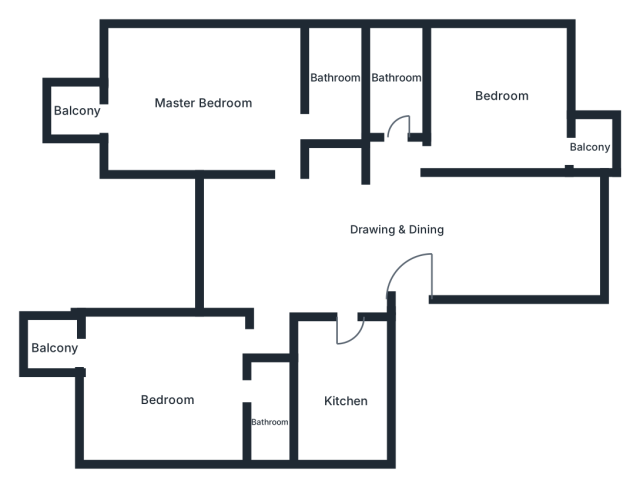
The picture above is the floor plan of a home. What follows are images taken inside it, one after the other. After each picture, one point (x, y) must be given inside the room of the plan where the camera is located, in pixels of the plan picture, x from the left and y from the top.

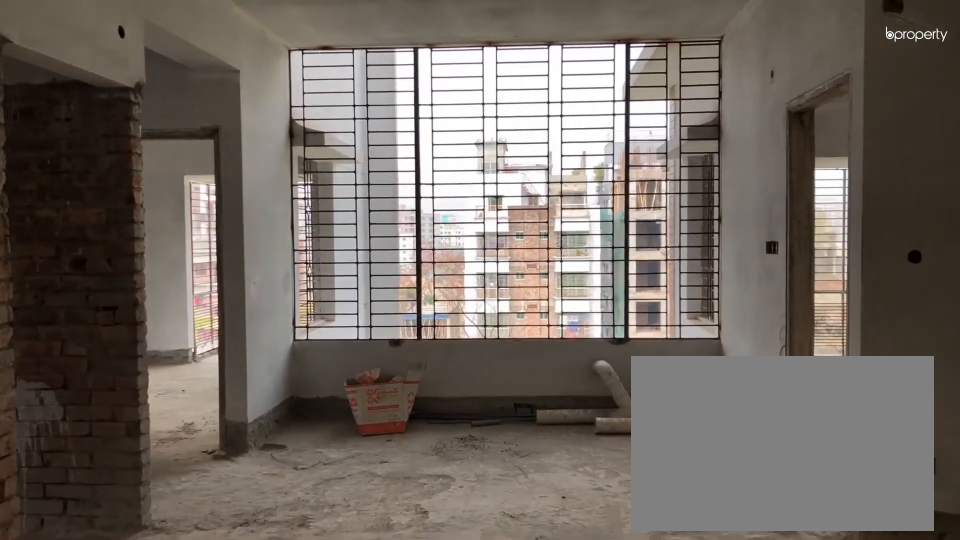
(290, 242)
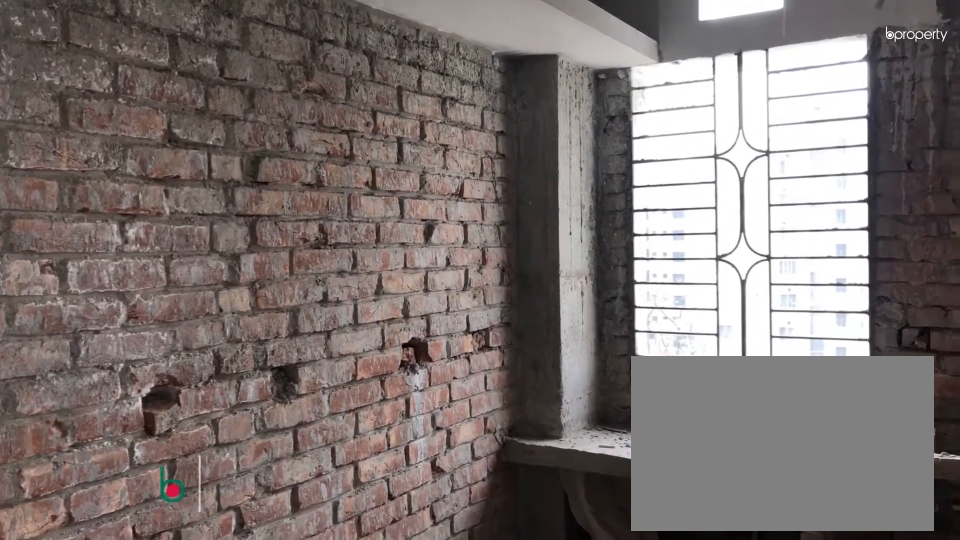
(340, 379)
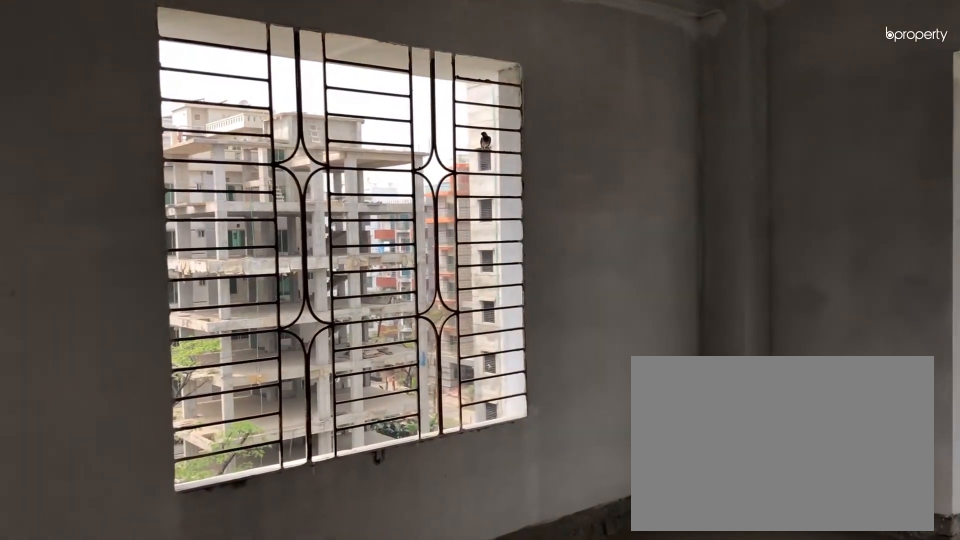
(172, 392)
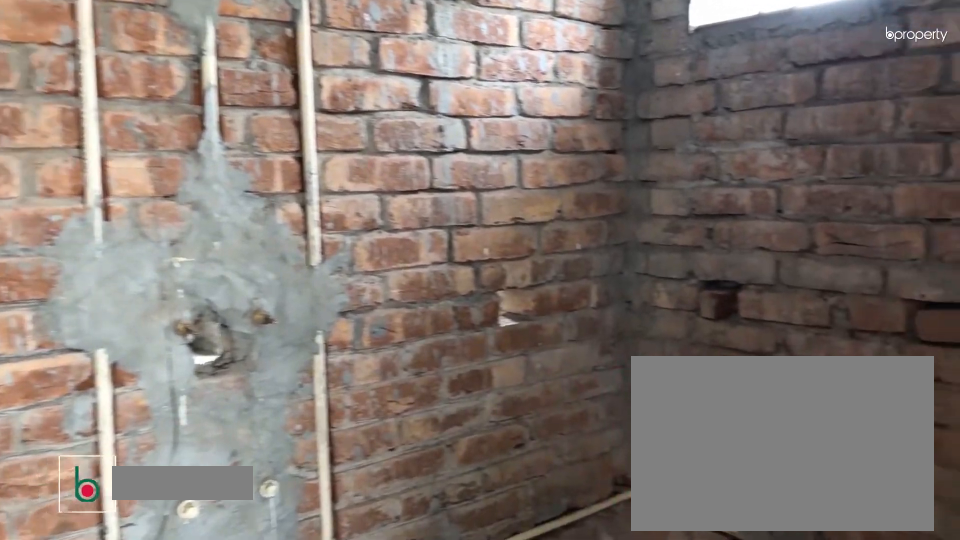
(270, 420)
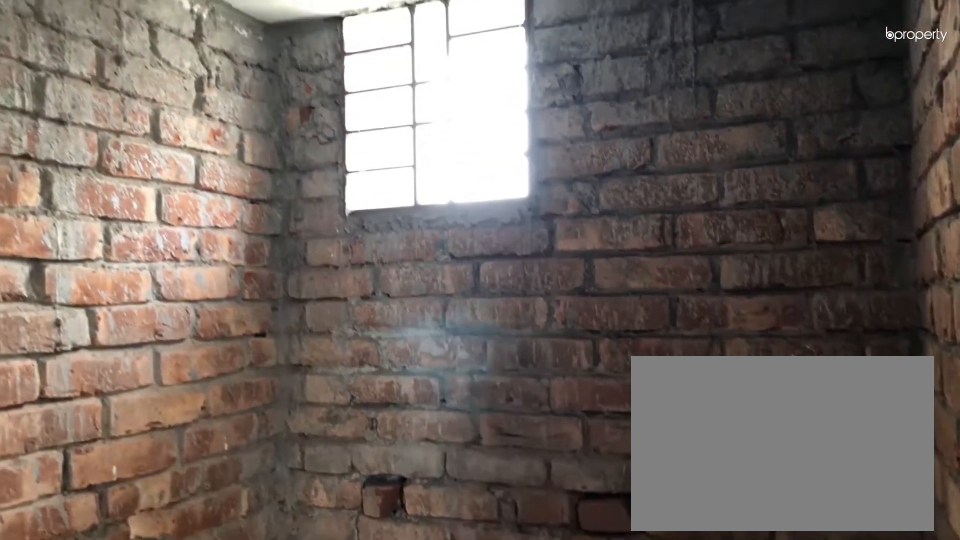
(270, 420)
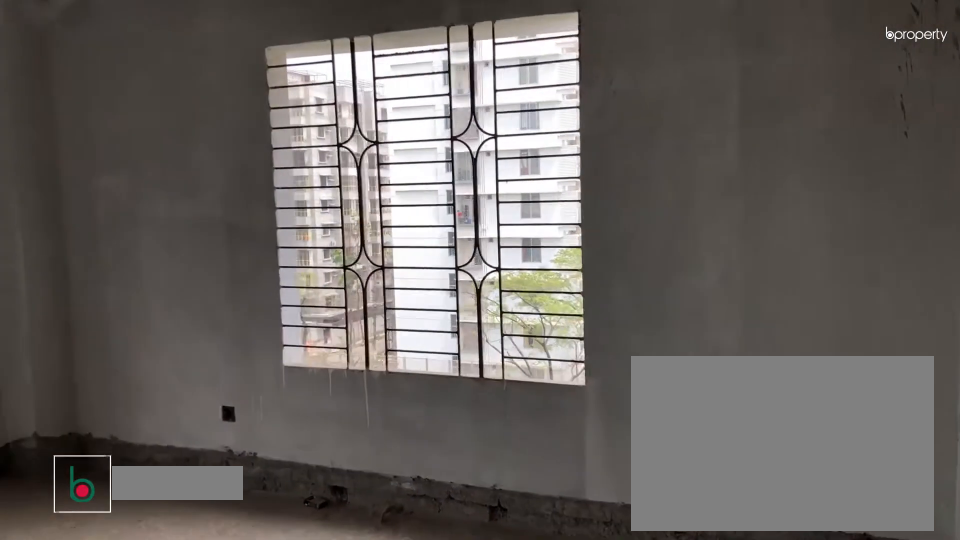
(214, 96)
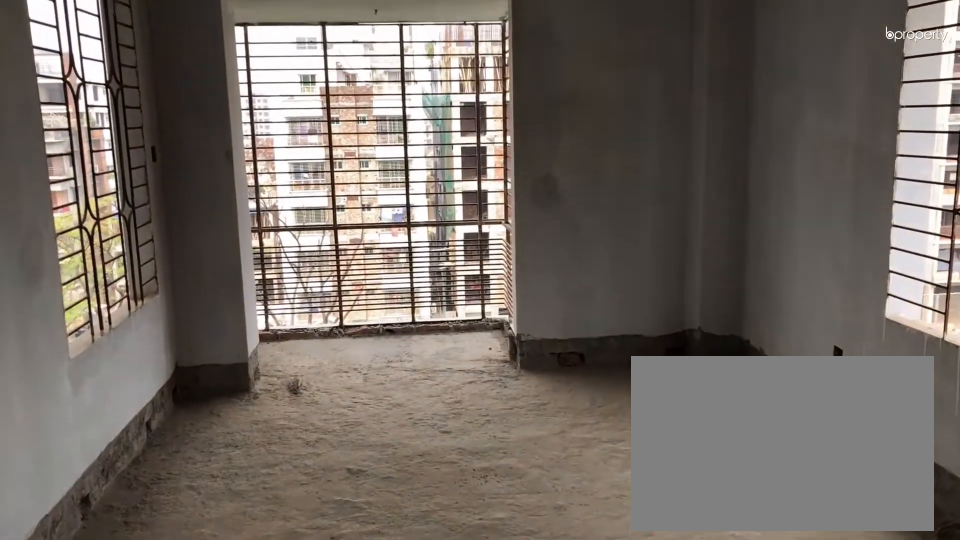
(214, 96)
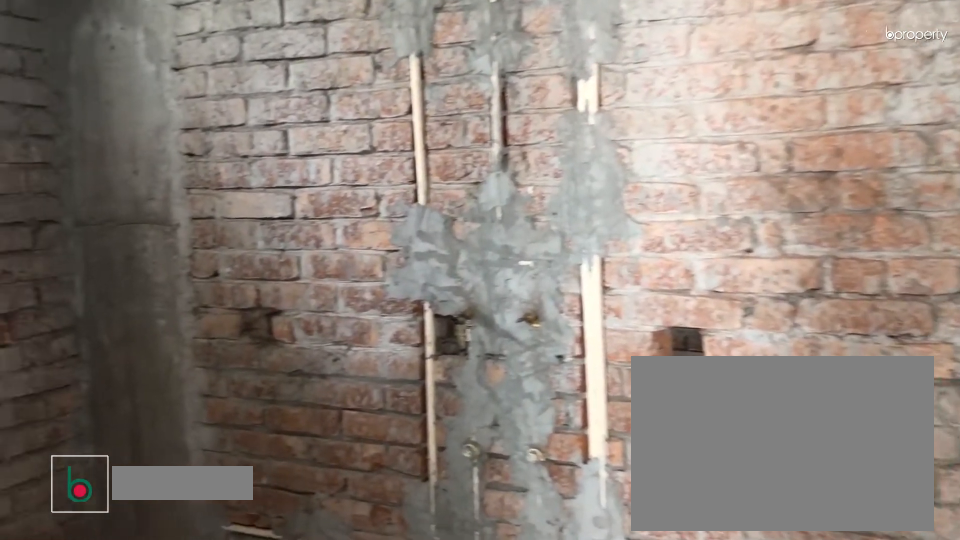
(336, 67)
